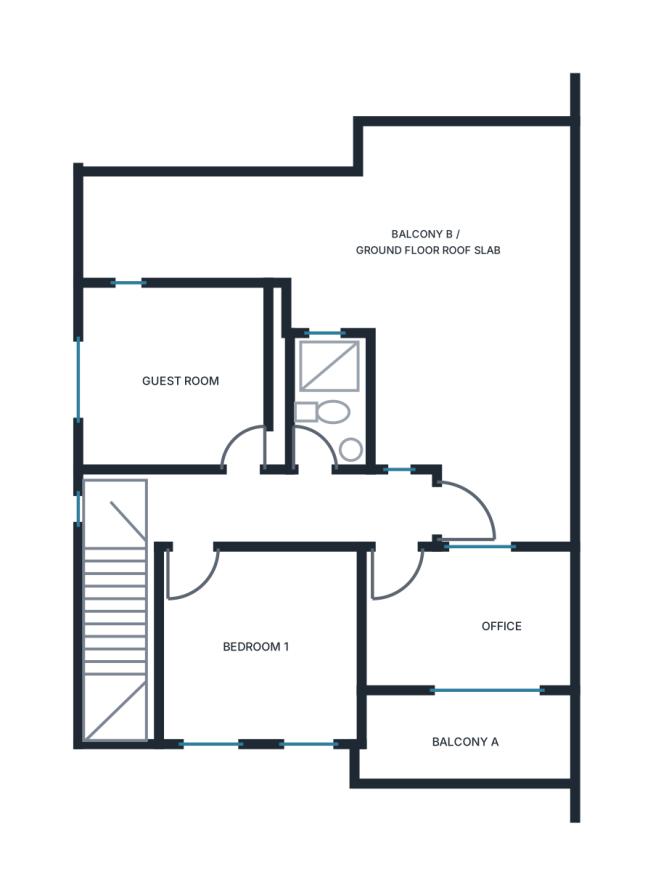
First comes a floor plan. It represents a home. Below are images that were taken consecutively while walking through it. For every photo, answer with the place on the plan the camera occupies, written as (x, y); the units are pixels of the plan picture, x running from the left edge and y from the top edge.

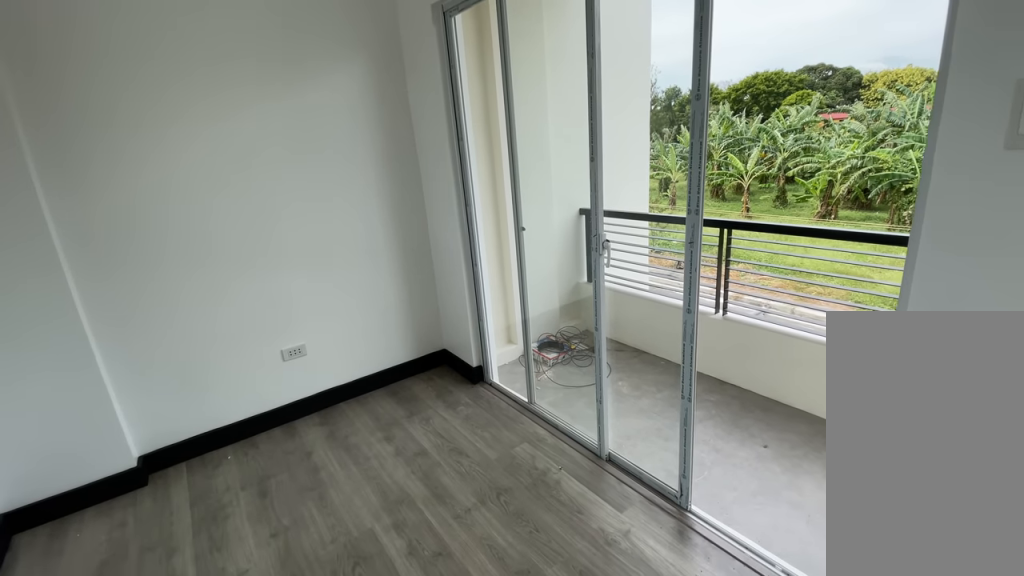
(548, 614)
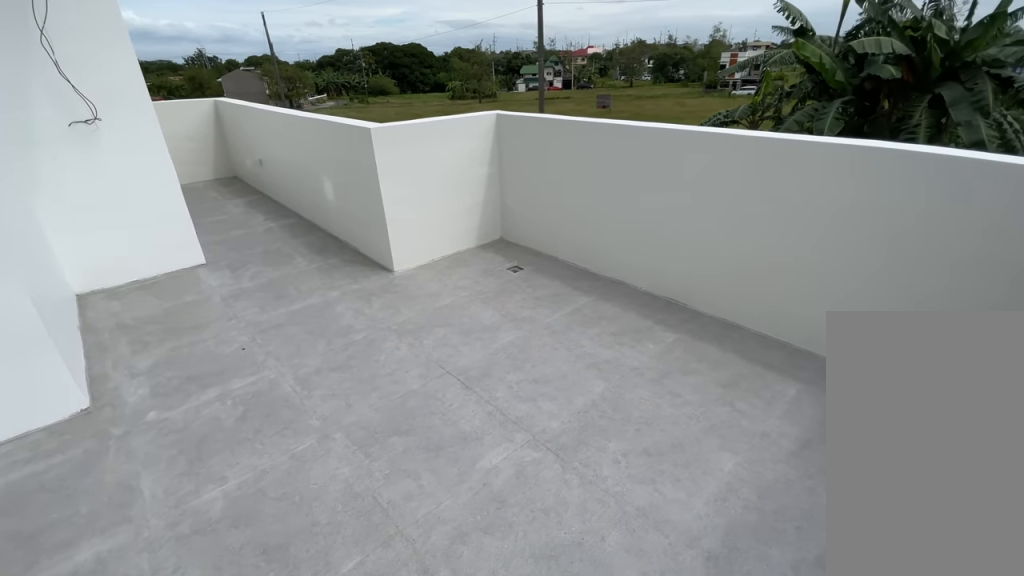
(522, 441)
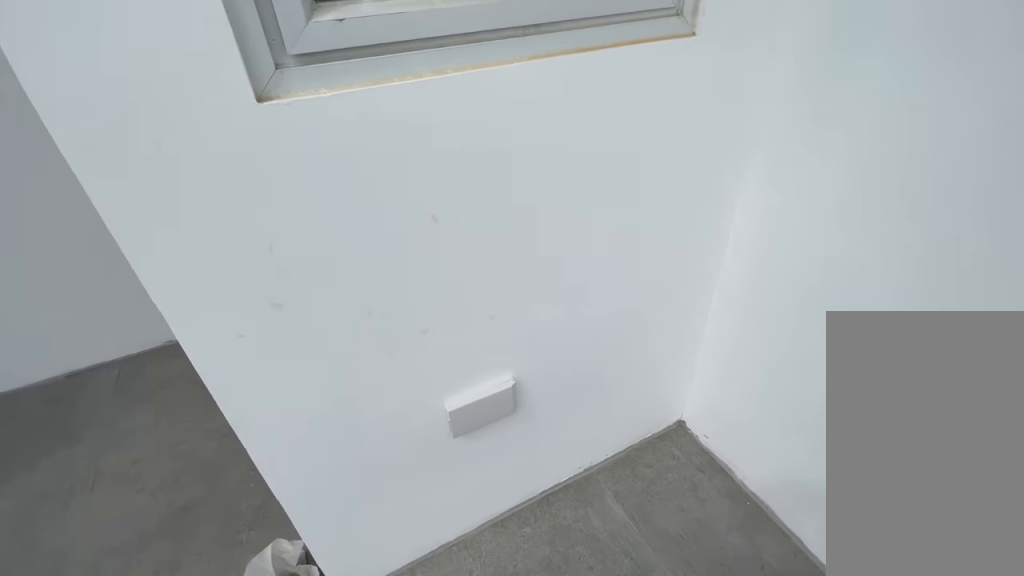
(433, 429)
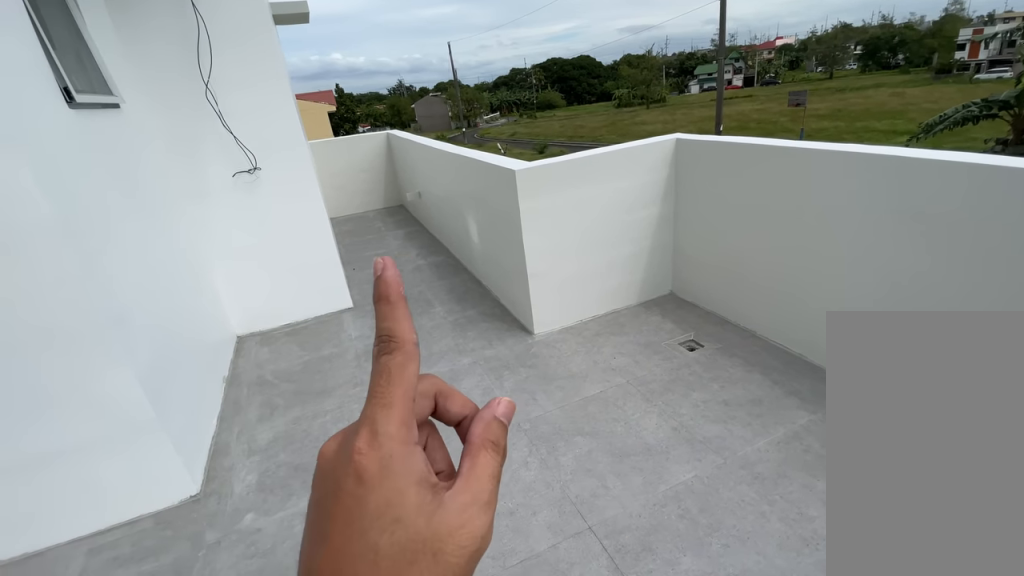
(461, 283)
